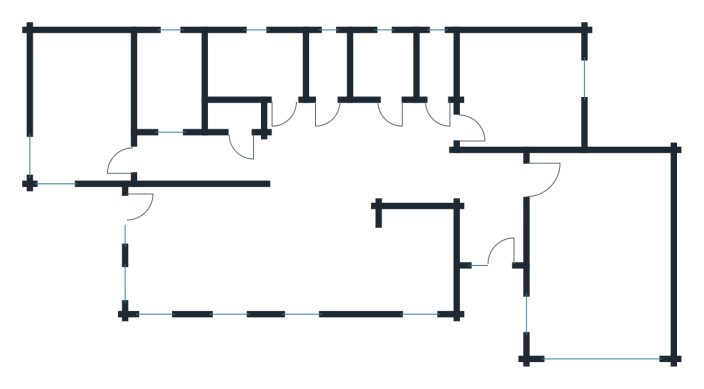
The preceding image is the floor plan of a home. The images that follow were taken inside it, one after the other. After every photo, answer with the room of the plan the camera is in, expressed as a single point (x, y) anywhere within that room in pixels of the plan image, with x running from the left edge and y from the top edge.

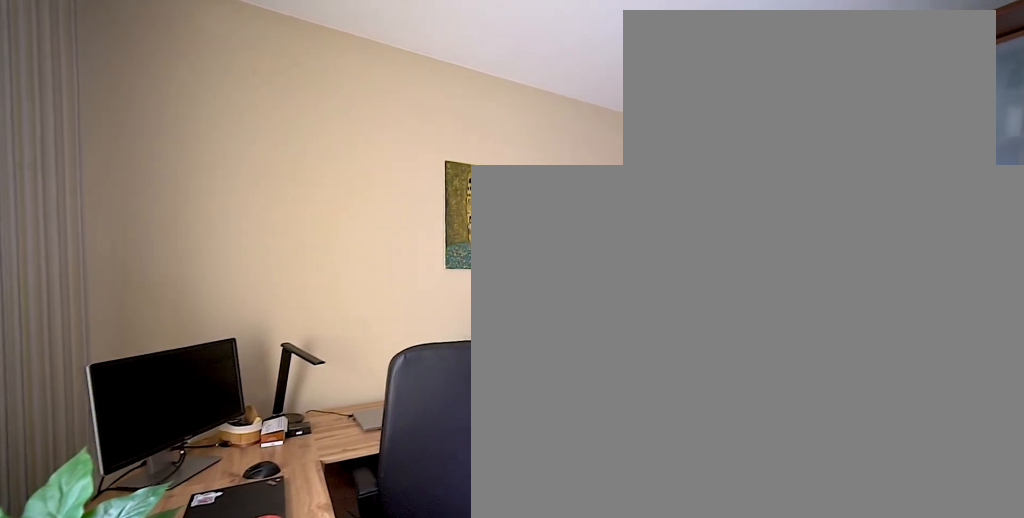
(517, 90)
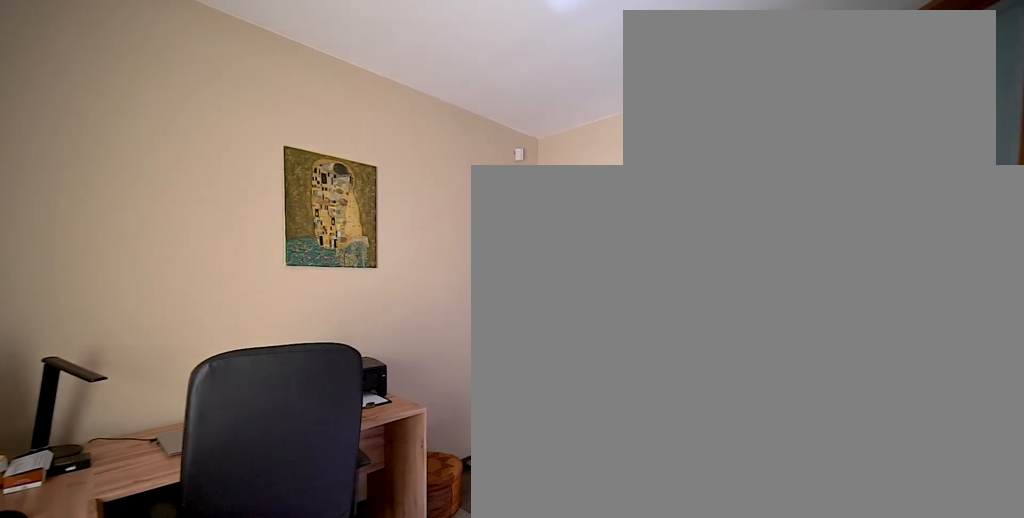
(517, 90)
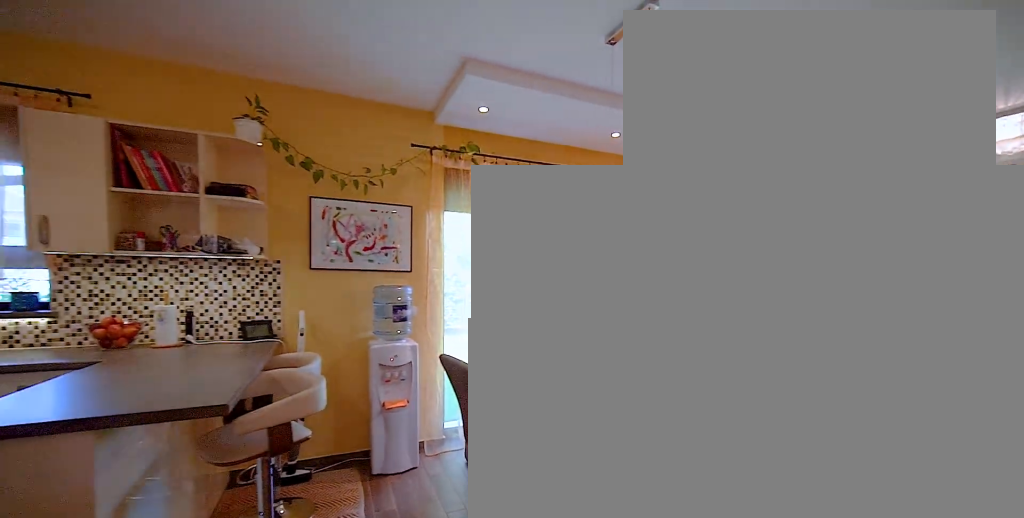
(297, 248)
